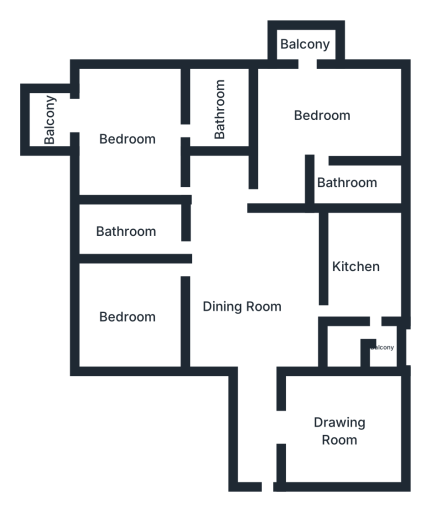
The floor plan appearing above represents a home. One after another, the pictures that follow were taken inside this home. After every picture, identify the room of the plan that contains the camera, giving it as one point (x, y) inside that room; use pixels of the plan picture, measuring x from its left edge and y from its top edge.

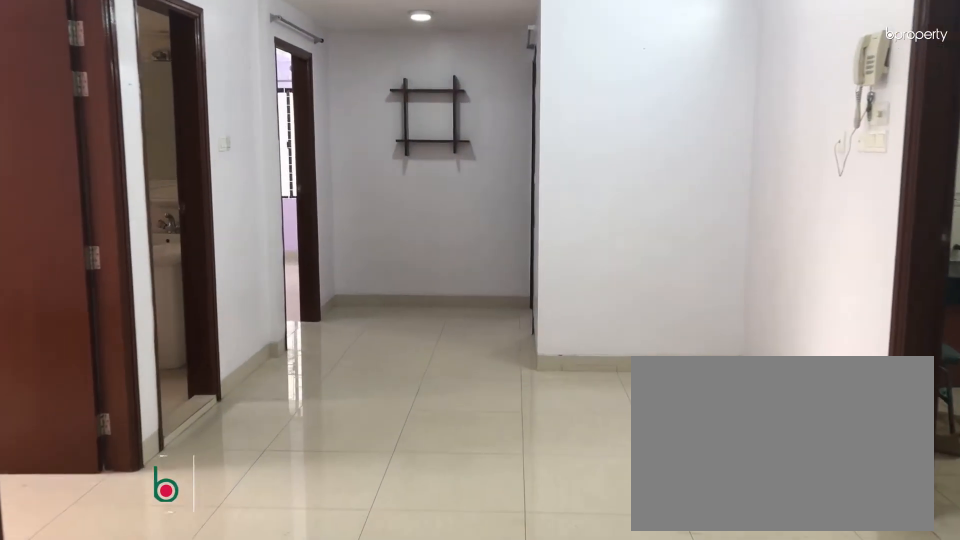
(241, 308)
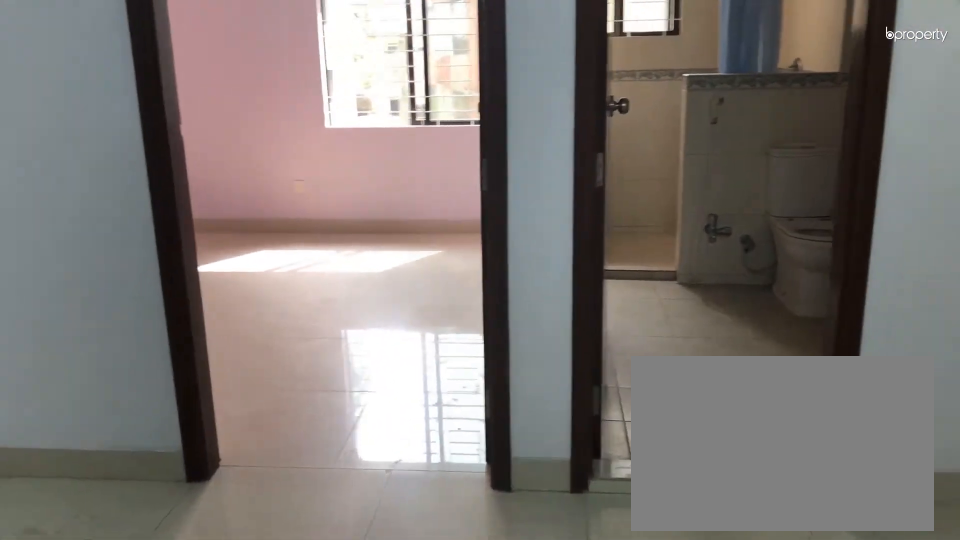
(241, 308)
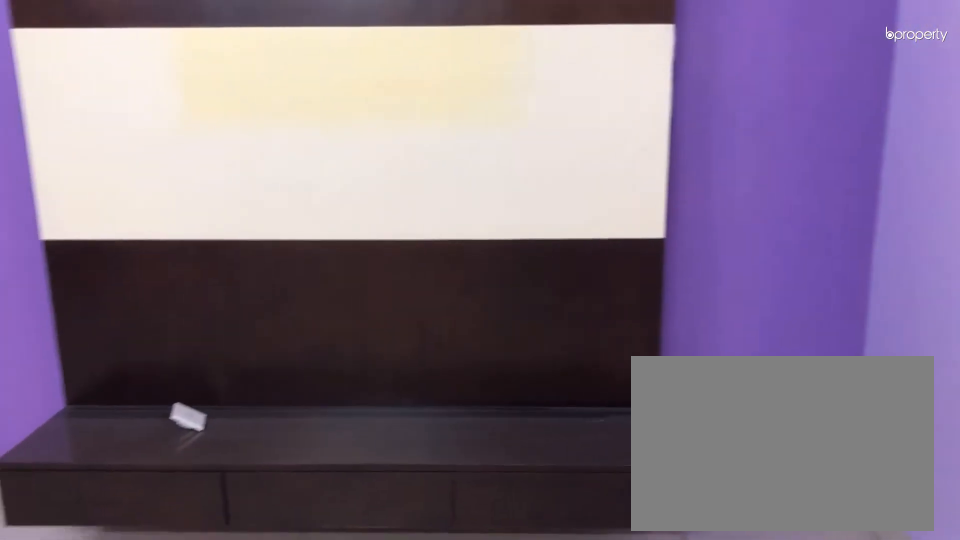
(341, 430)
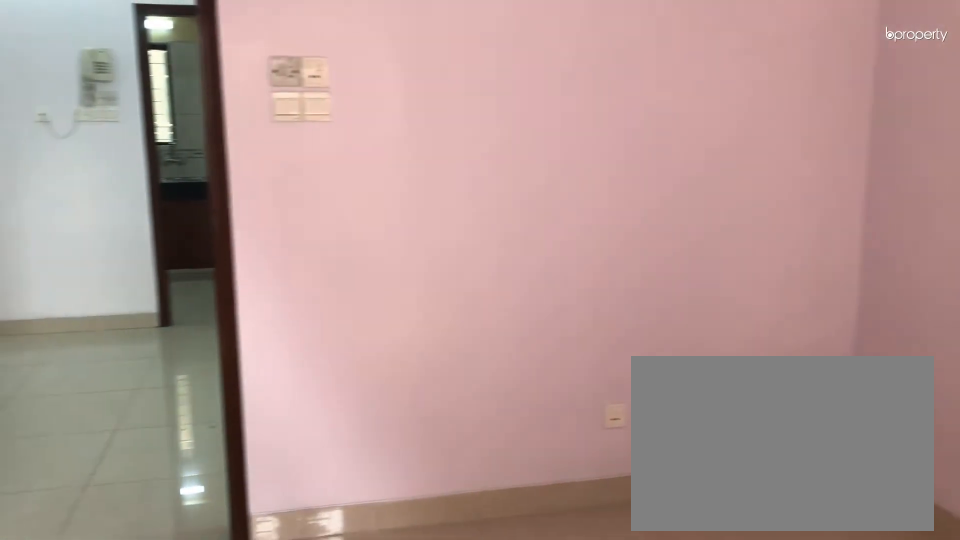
(125, 315)
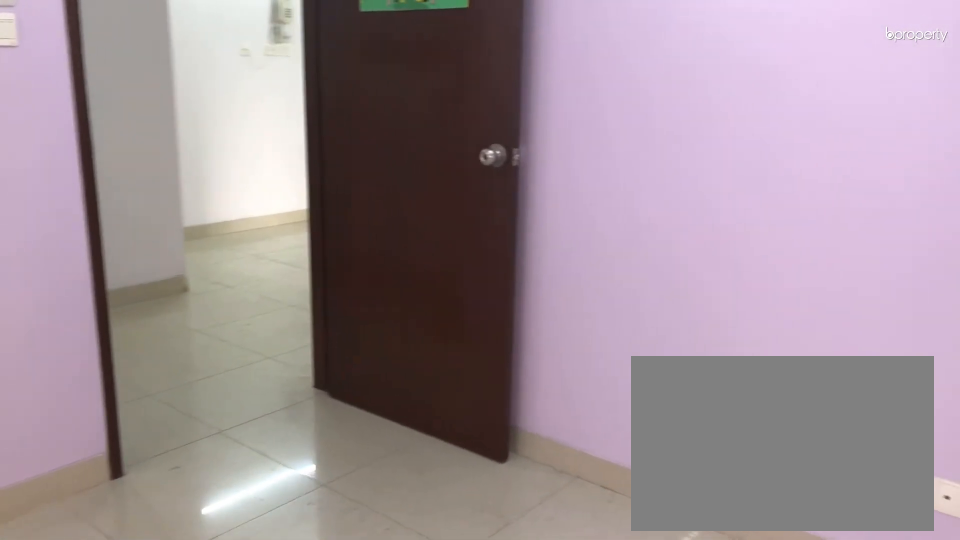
(127, 140)
